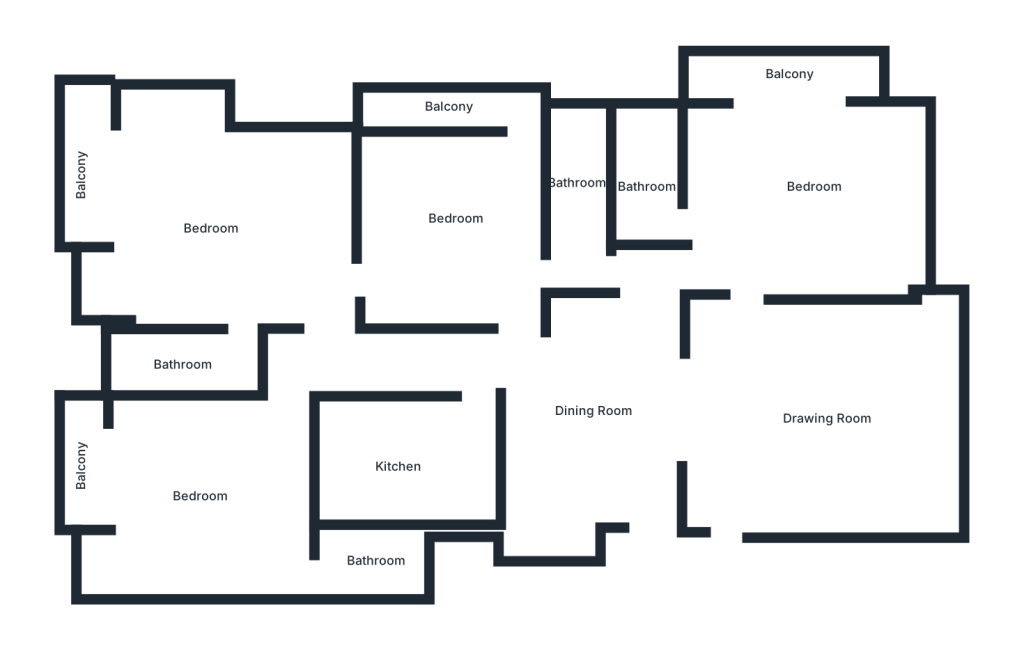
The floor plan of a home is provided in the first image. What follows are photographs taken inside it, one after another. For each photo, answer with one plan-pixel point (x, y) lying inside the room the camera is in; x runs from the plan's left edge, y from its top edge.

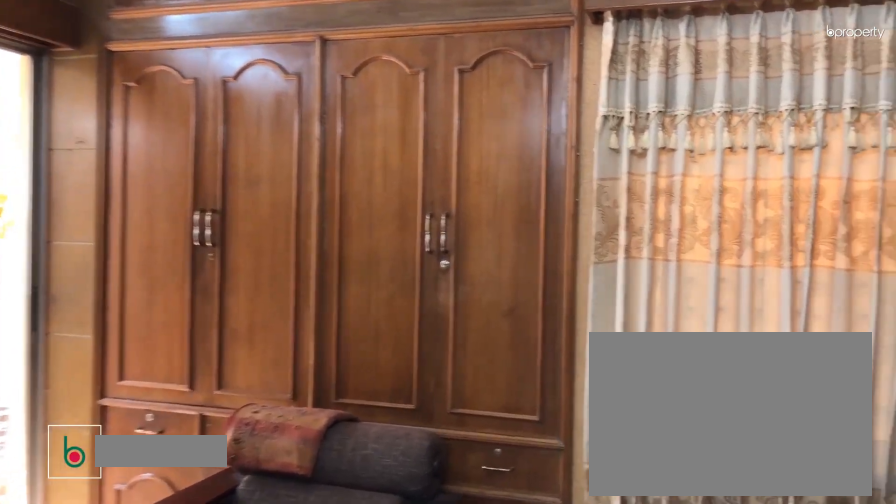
(214, 234)
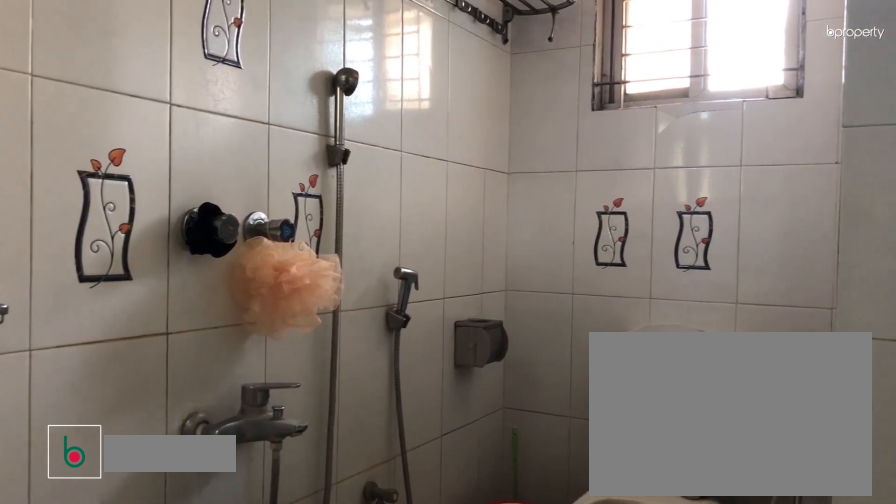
(185, 363)
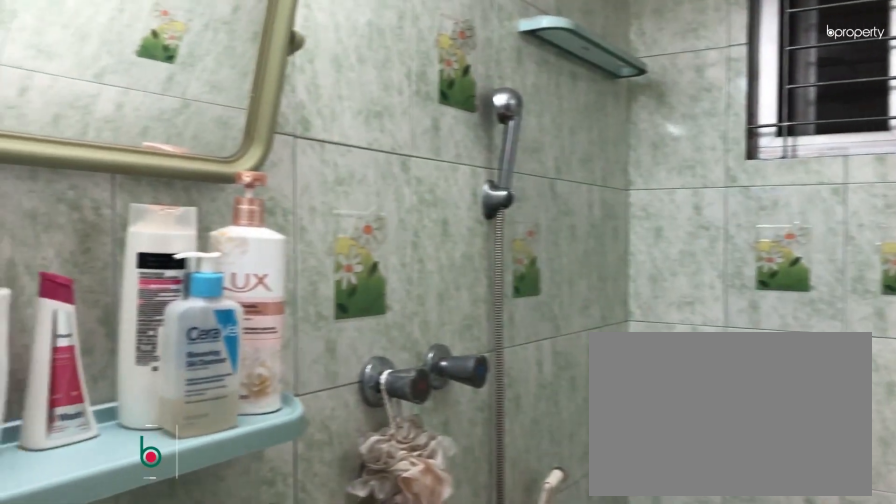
(375, 560)
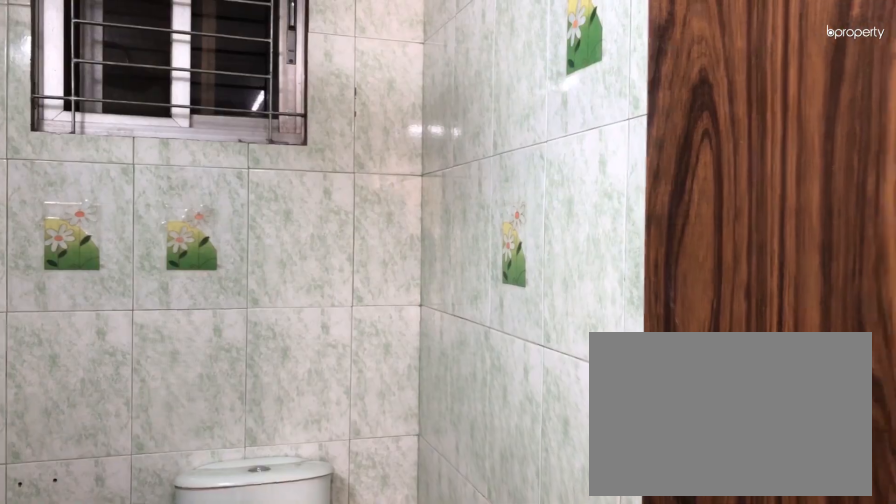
(375, 560)
